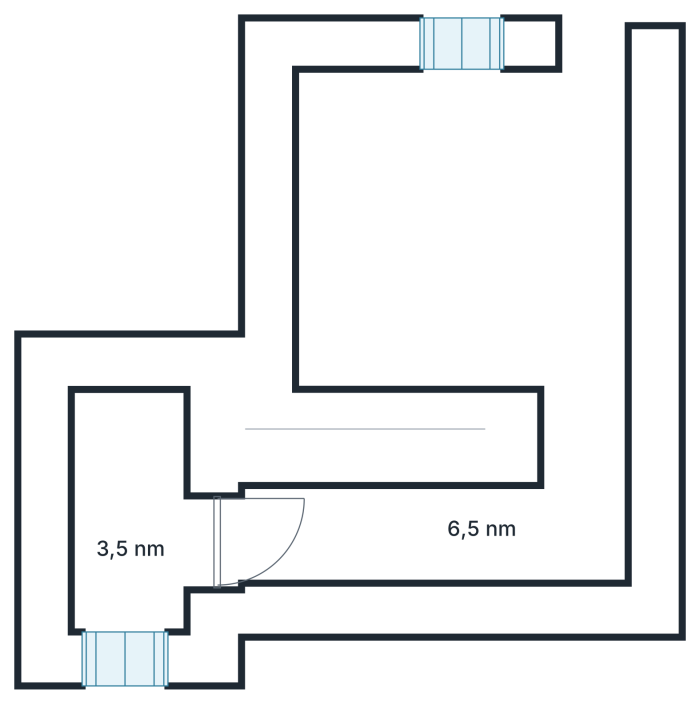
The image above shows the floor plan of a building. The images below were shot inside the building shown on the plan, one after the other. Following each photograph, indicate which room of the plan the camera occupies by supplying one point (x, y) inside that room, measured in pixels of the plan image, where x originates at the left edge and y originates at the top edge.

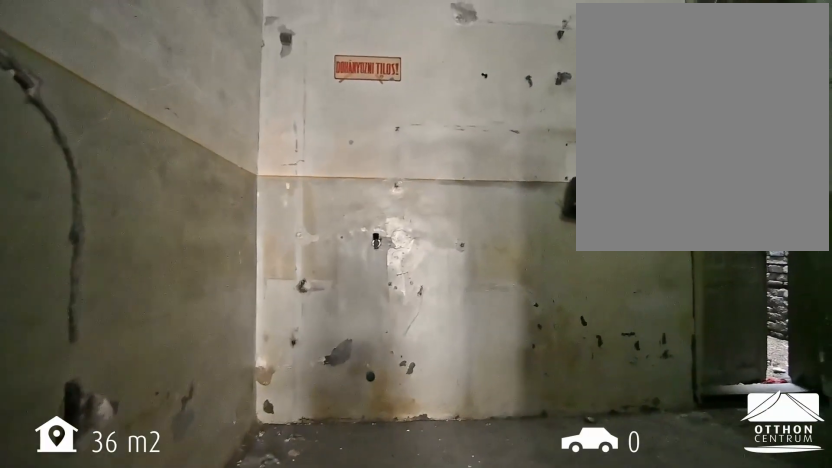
(435, 532)
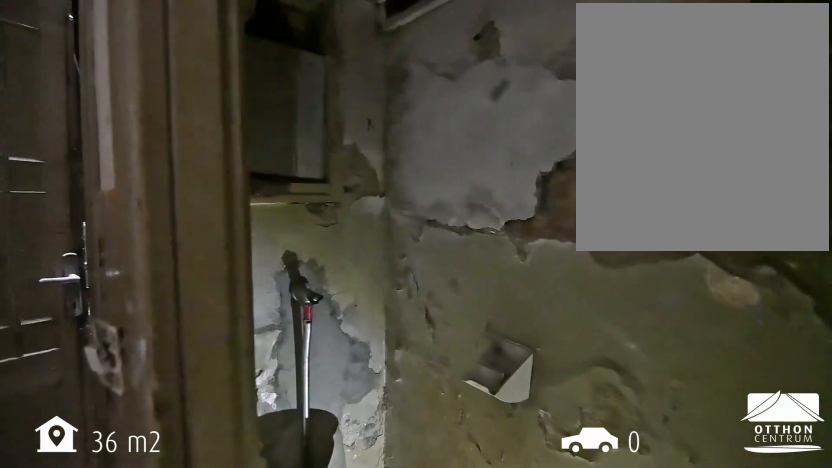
(130, 514)
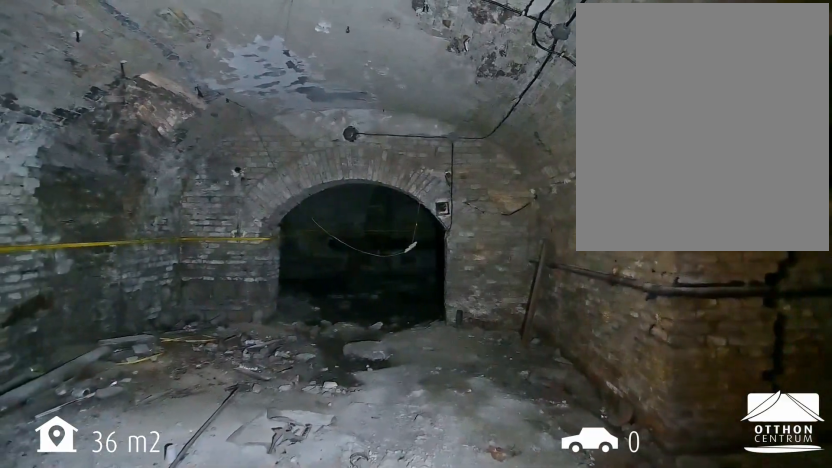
(467, 218)
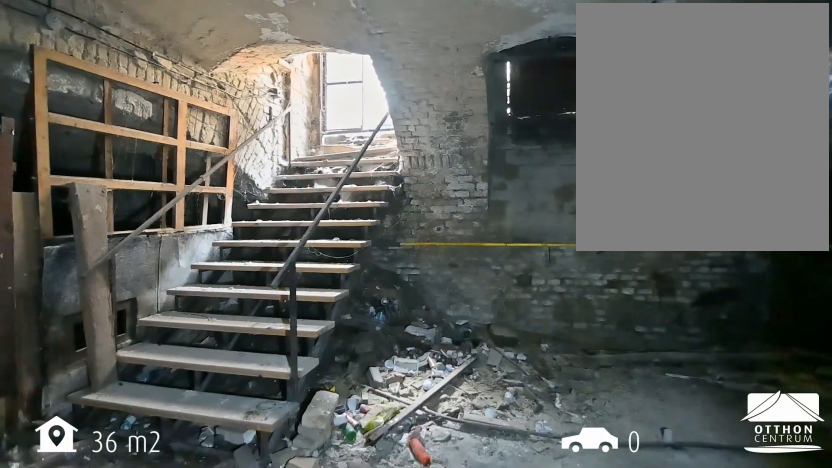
(467, 218)
